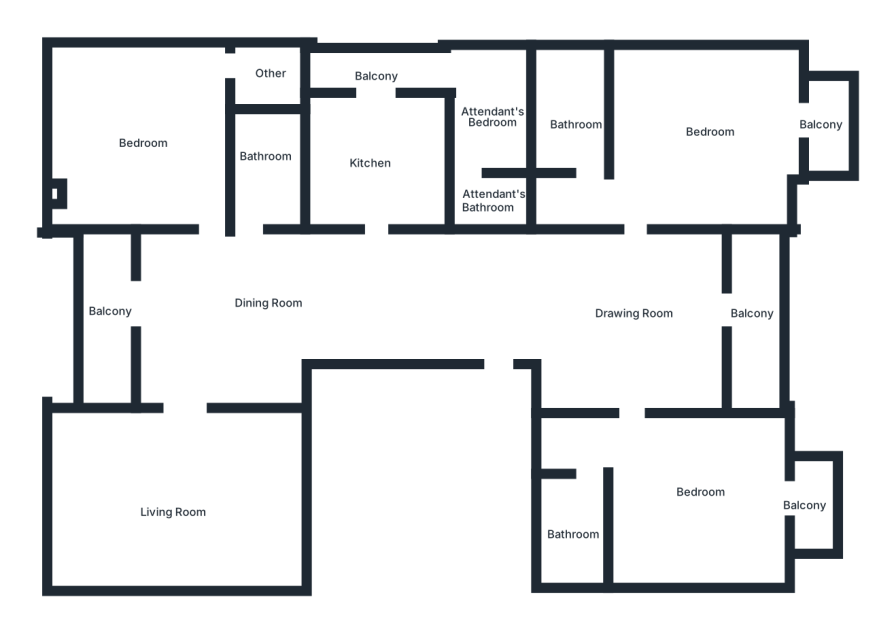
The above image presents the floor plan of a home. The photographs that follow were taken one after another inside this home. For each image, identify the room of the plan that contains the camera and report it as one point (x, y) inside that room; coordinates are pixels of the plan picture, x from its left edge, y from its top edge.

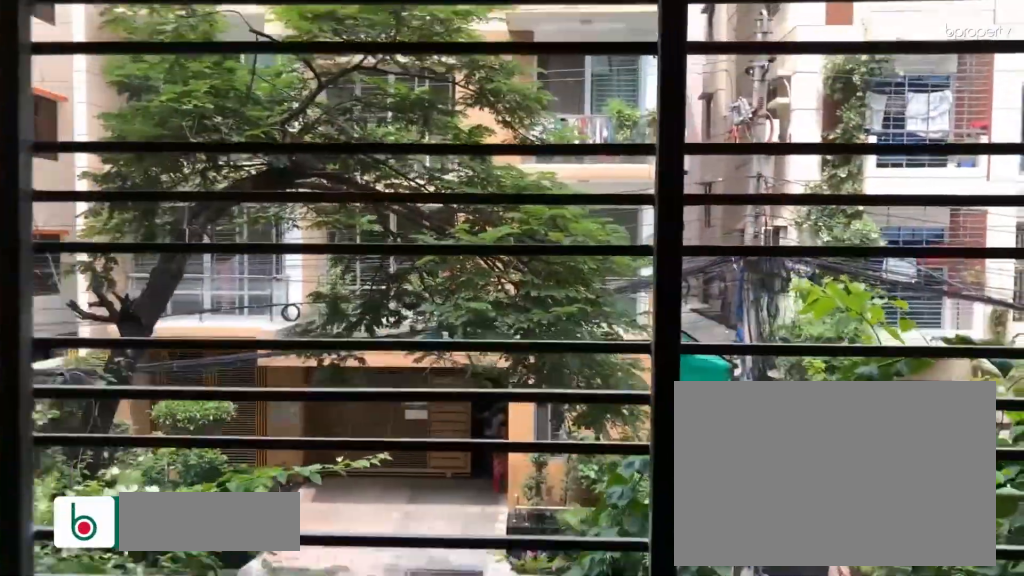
(101, 307)
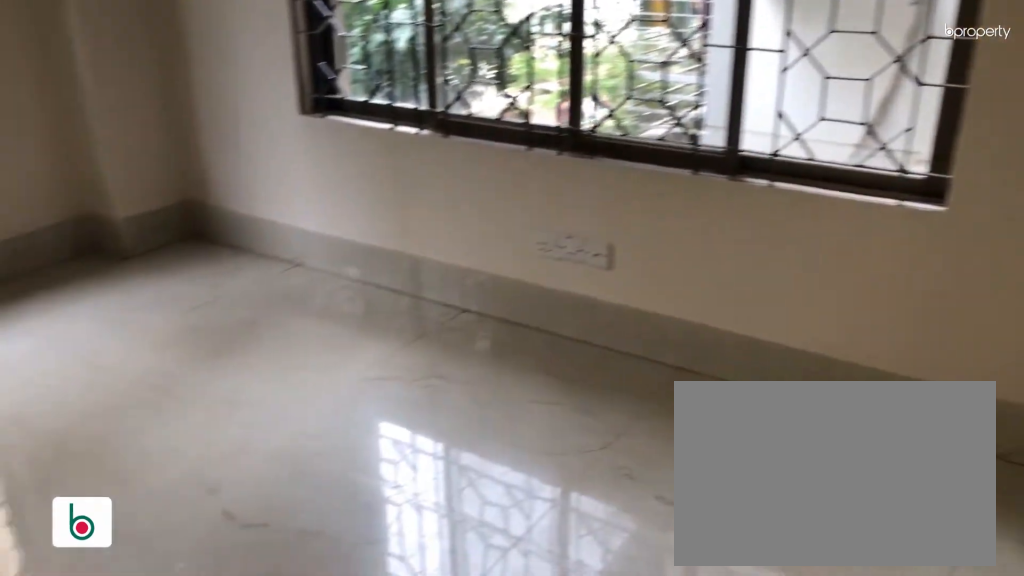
(146, 138)
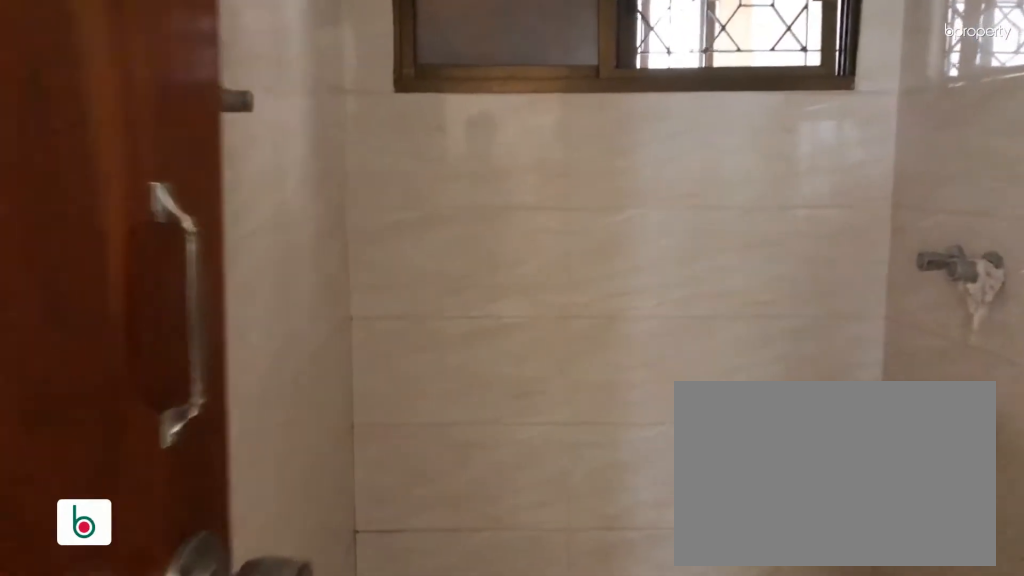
(267, 163)
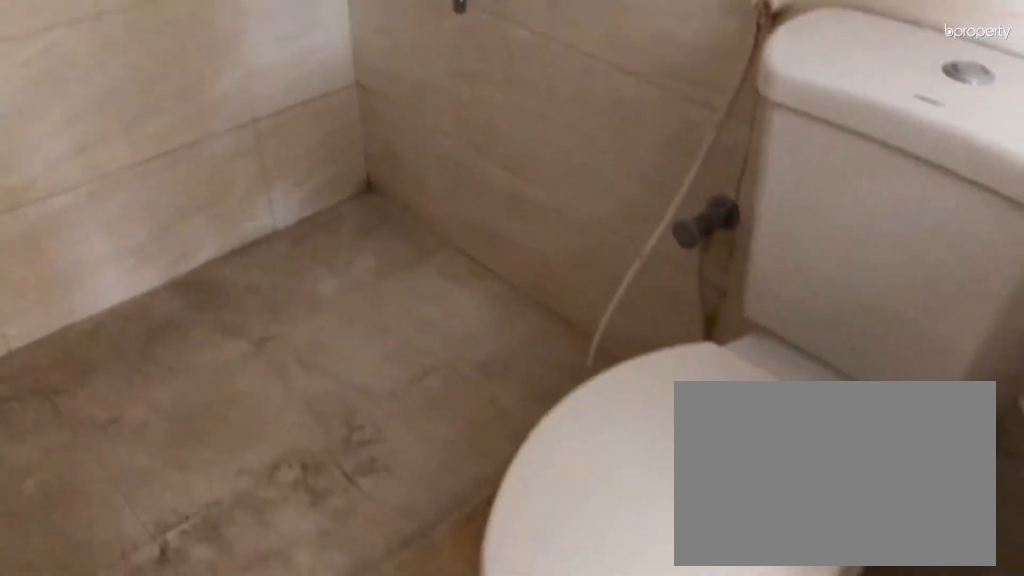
(267, 163)
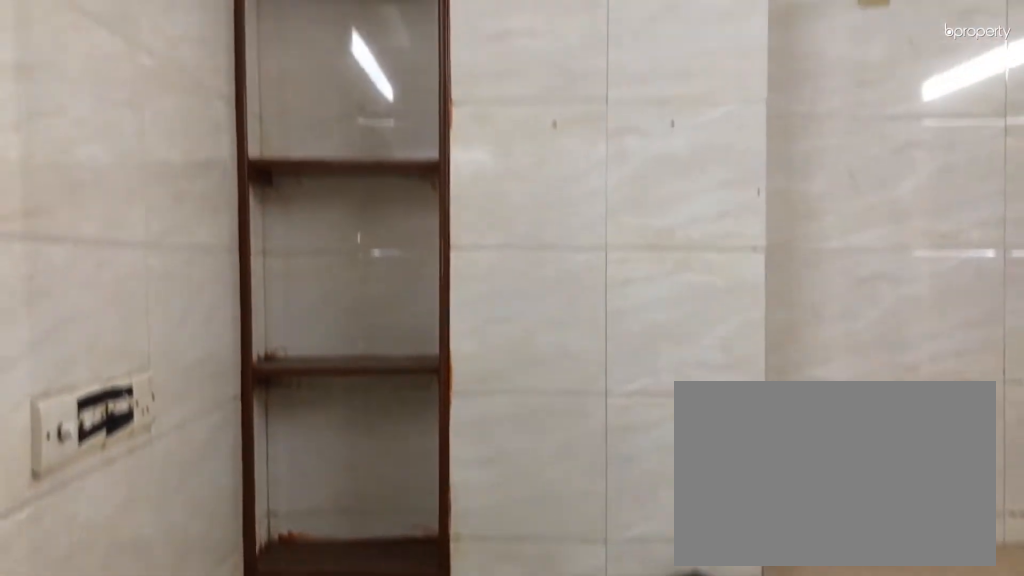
(371, 158)
